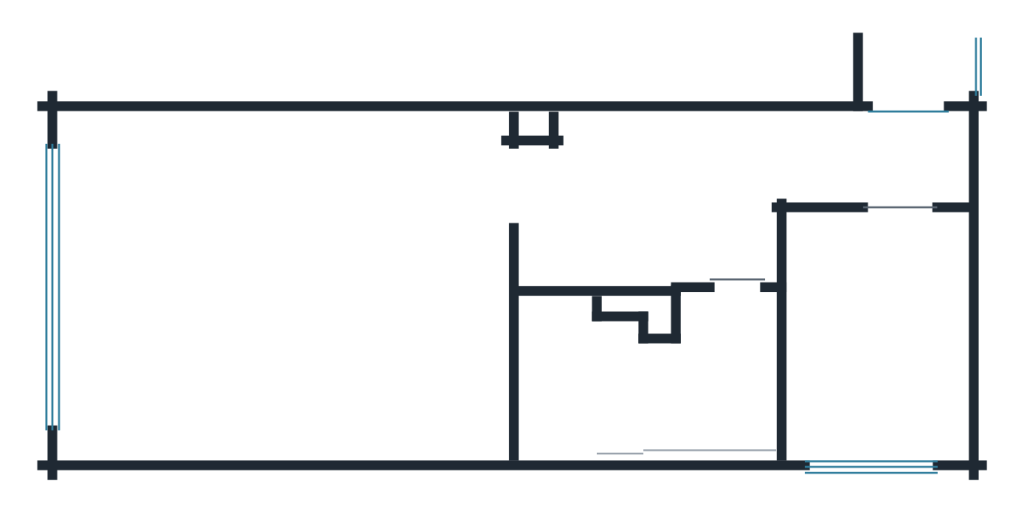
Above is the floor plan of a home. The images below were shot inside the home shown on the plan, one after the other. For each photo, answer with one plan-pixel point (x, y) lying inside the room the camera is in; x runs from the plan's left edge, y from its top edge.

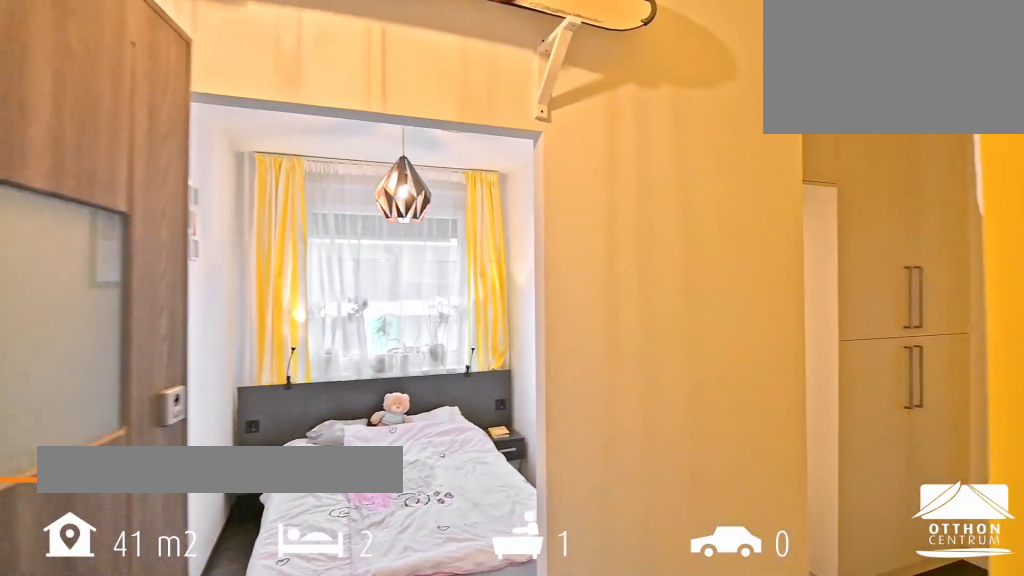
(643, 192)
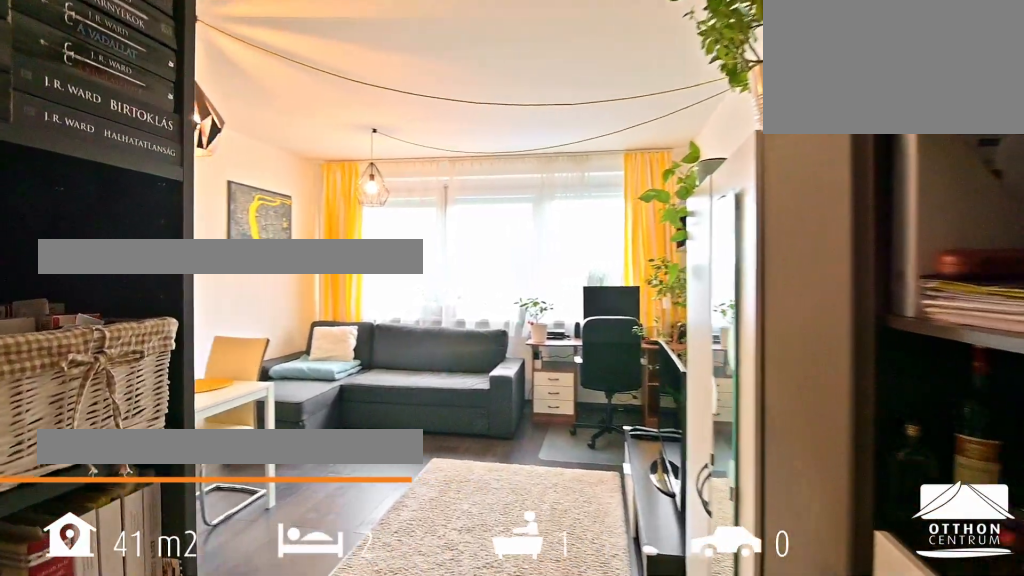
(274, 291)
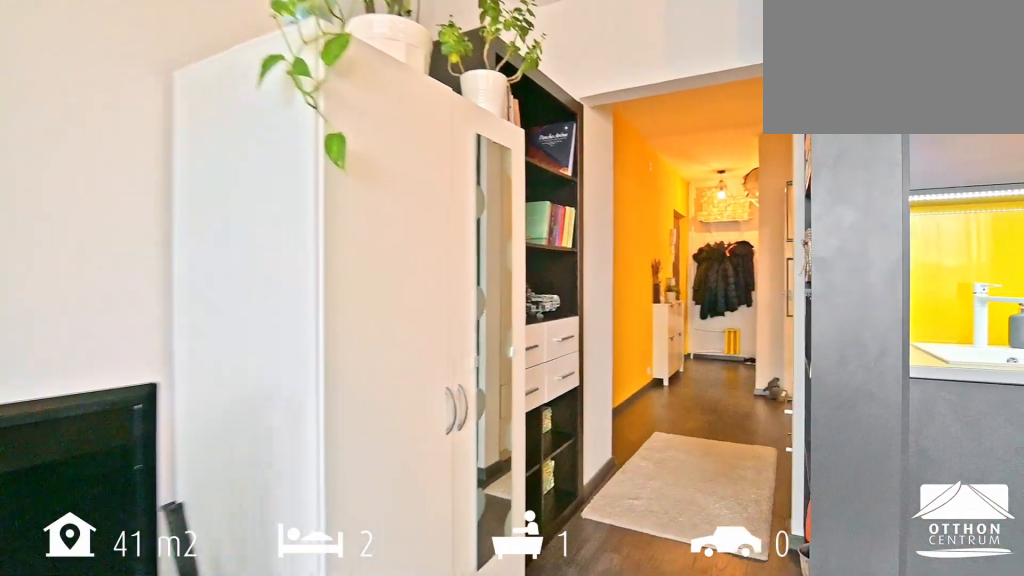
(274, 292)
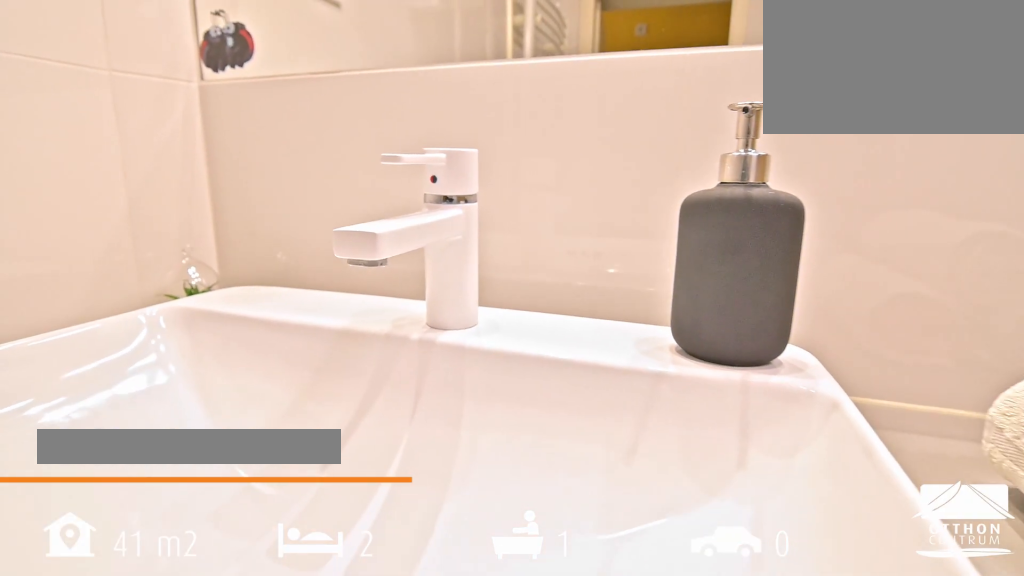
(643, 376)
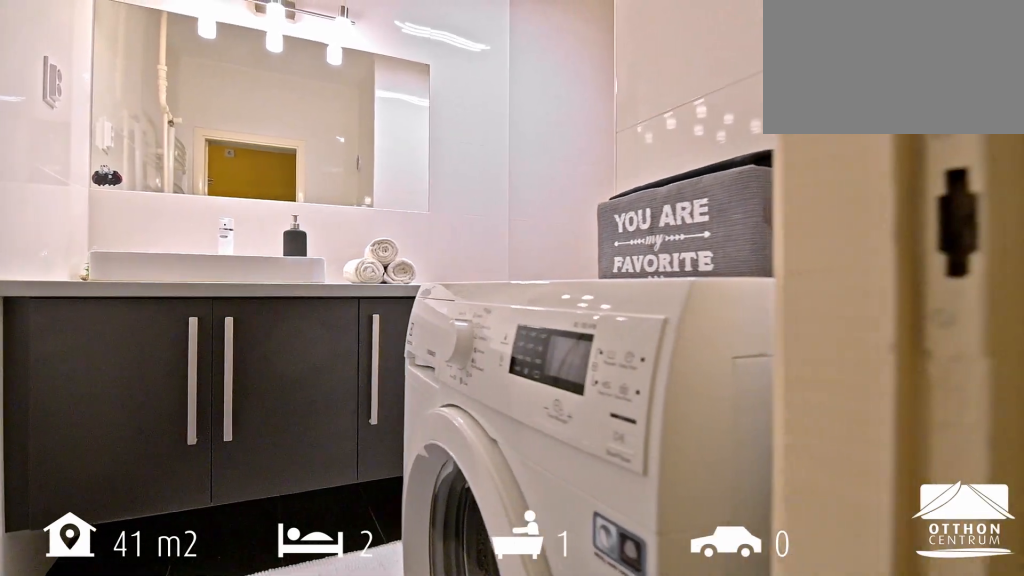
(643, 377)
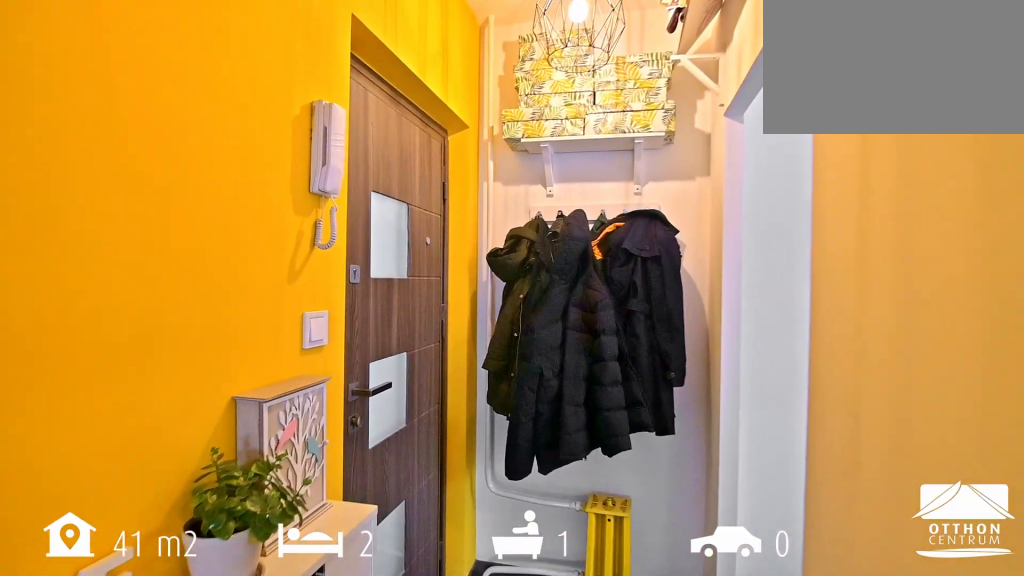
(843, 163)
